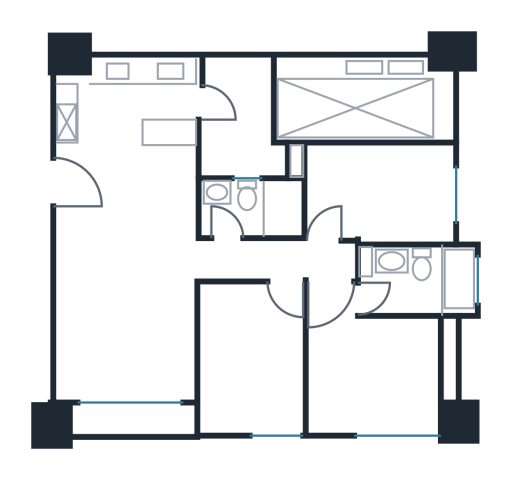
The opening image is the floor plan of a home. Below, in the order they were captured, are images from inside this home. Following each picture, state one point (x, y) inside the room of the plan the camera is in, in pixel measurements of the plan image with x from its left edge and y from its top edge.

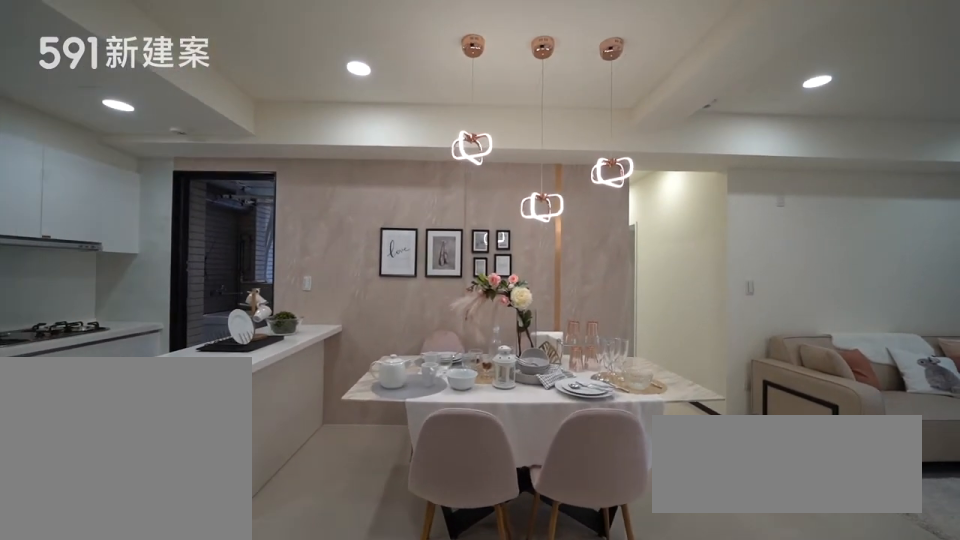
(145, 194)
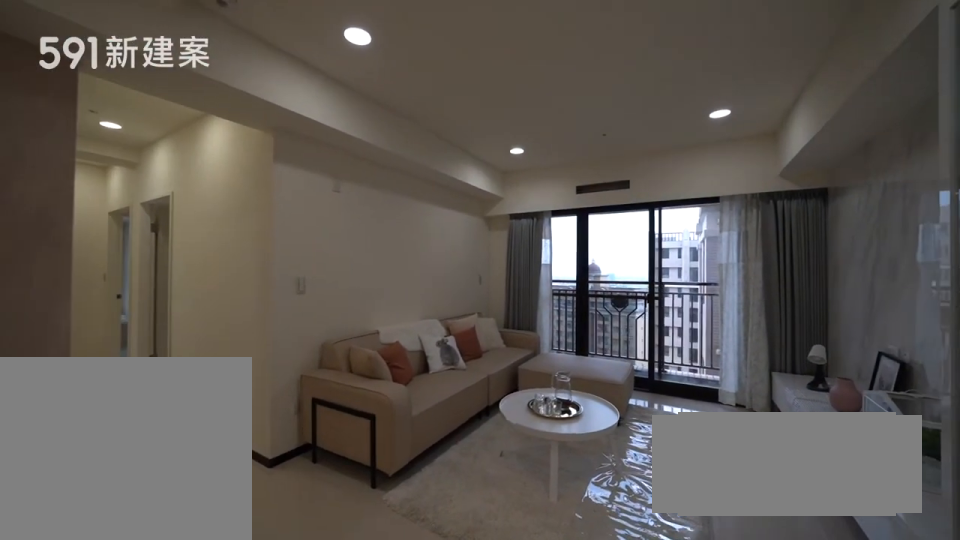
(126, 322)
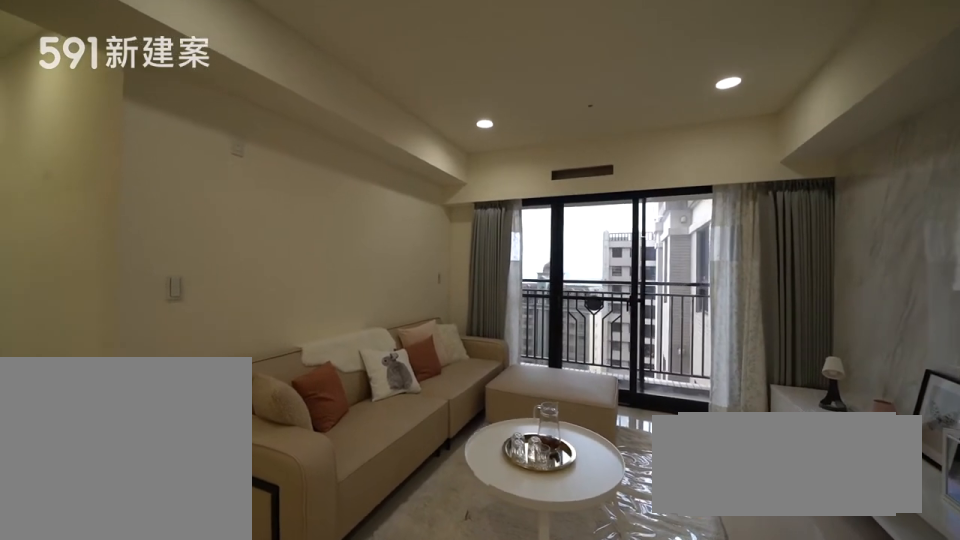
(126, 322)
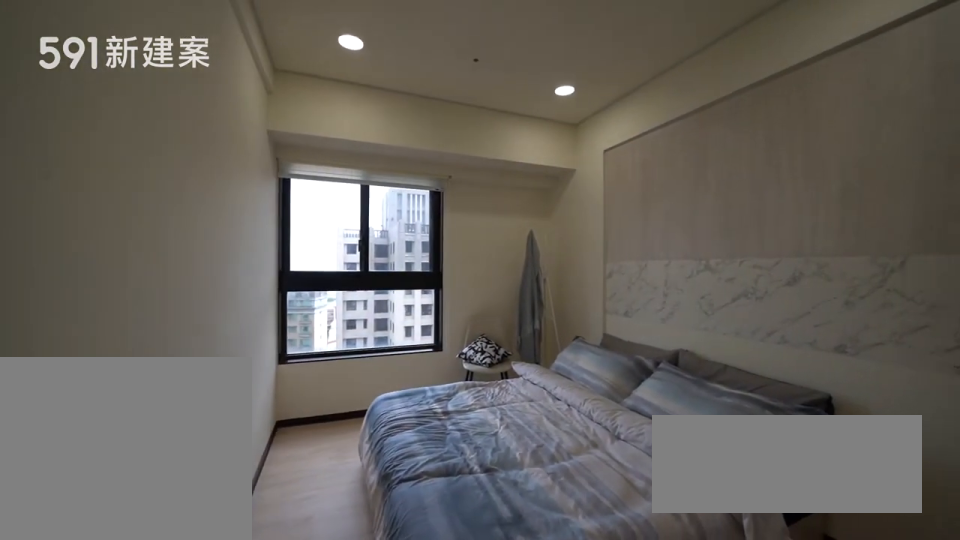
(251, 359)
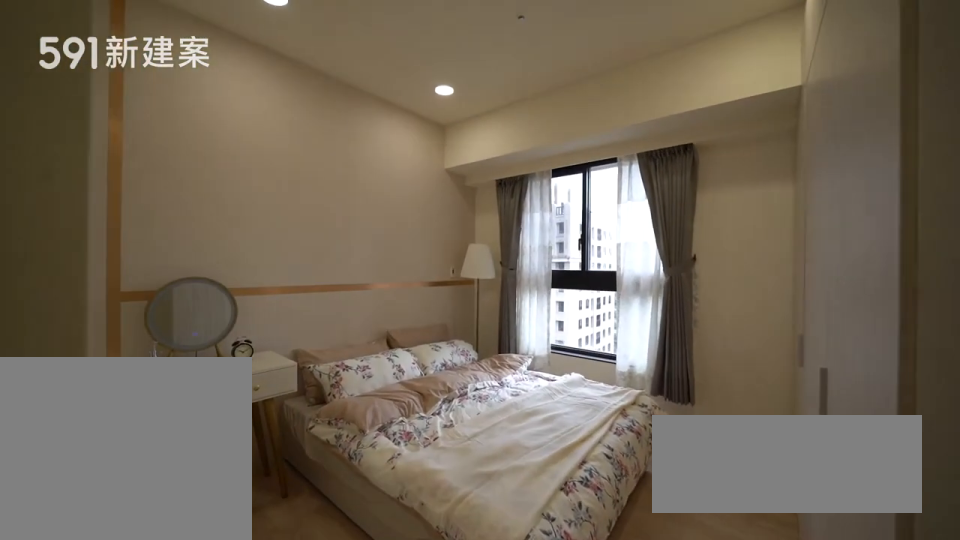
(370, 367)
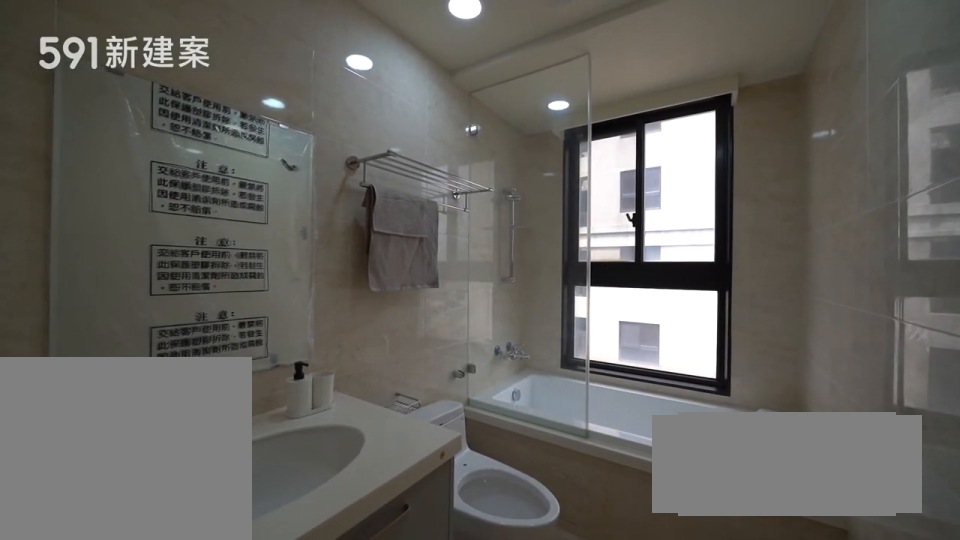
(422, 280)
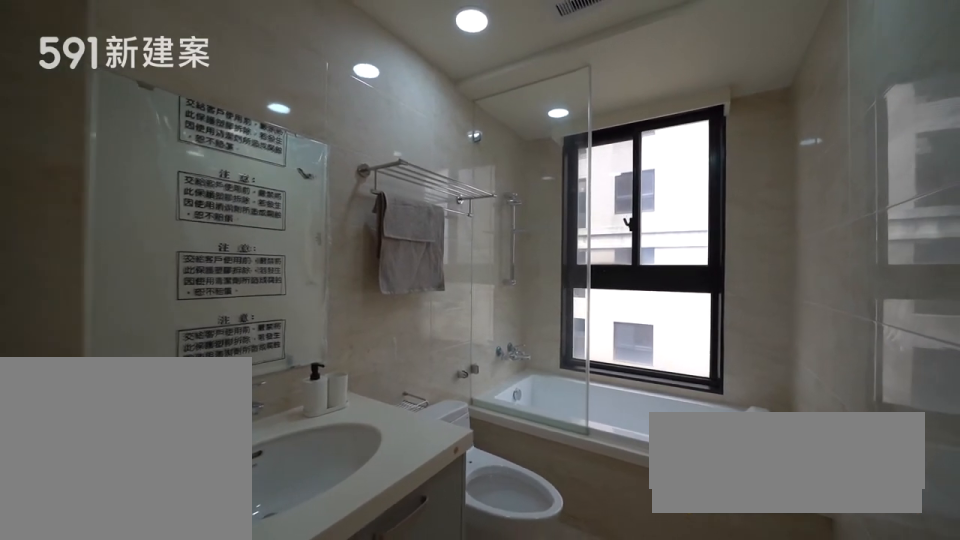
(422, 280)
